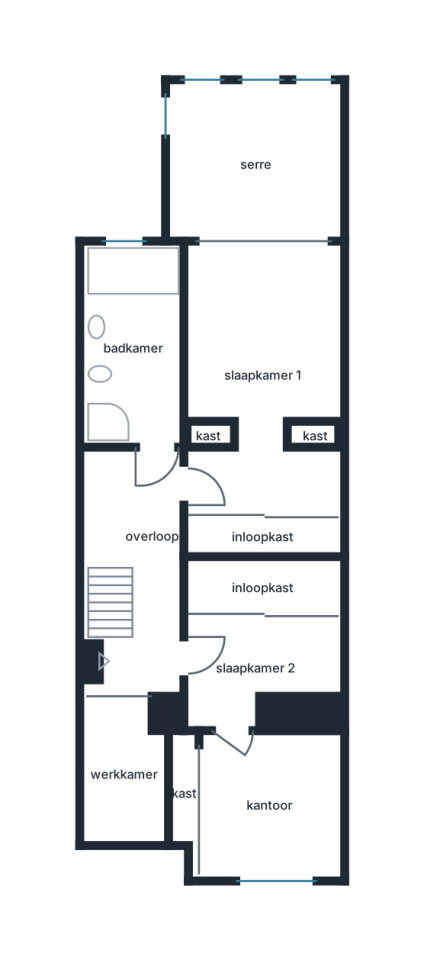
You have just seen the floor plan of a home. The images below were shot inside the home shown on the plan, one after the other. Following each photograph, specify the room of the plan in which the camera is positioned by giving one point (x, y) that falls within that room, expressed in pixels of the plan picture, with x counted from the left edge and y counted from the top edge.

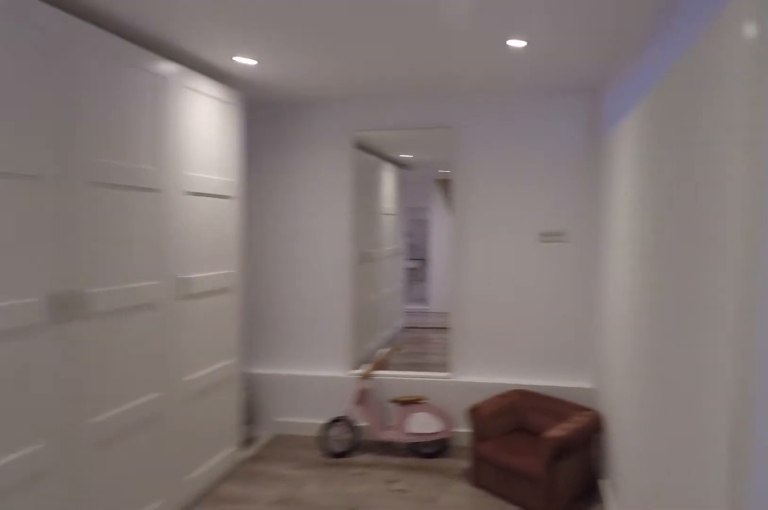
(256, 665)
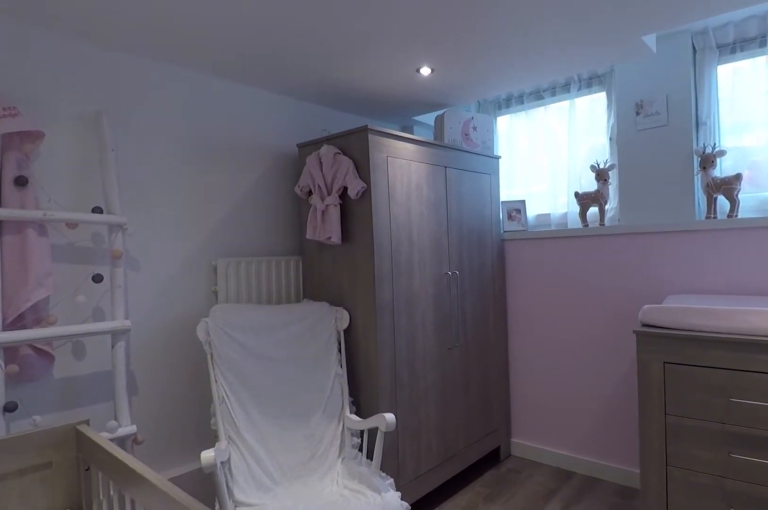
(269, 806)
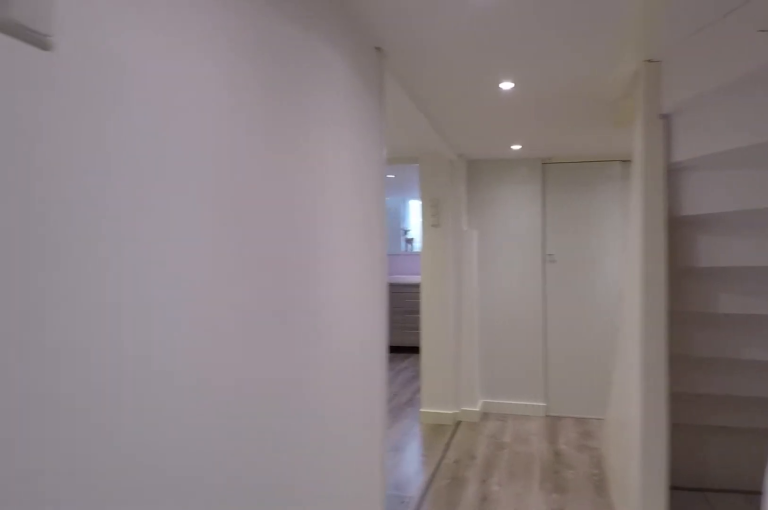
(143, 584)
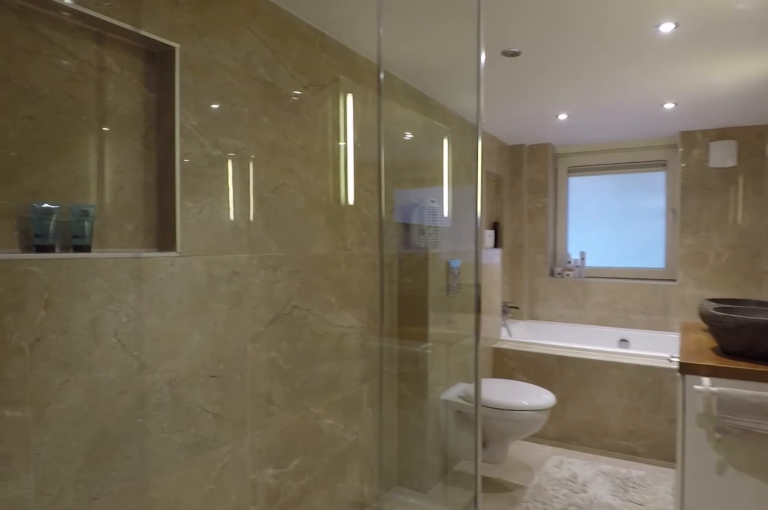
(134, 348)
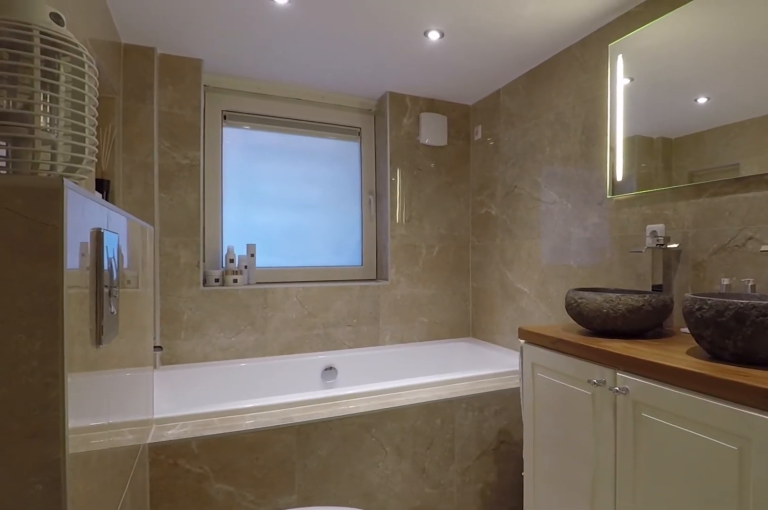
(134, 348)
